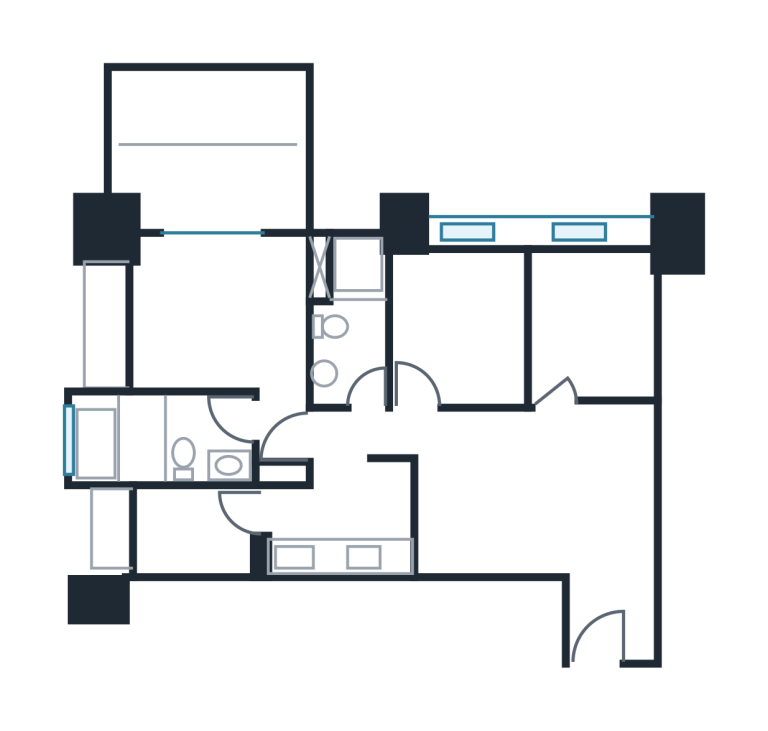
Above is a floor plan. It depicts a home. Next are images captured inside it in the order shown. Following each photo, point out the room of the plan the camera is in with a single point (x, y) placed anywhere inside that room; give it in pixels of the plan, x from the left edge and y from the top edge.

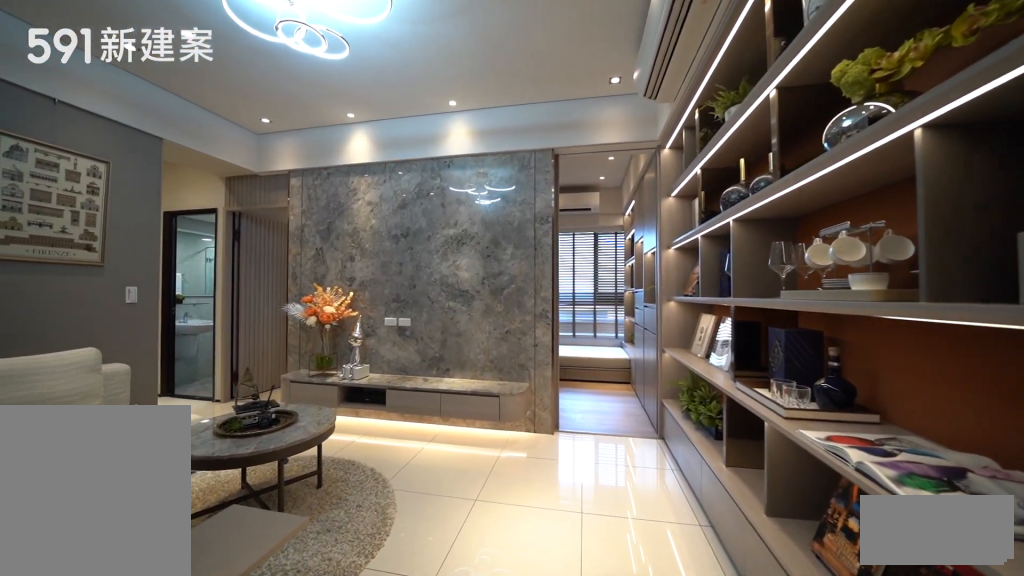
(531, 492)
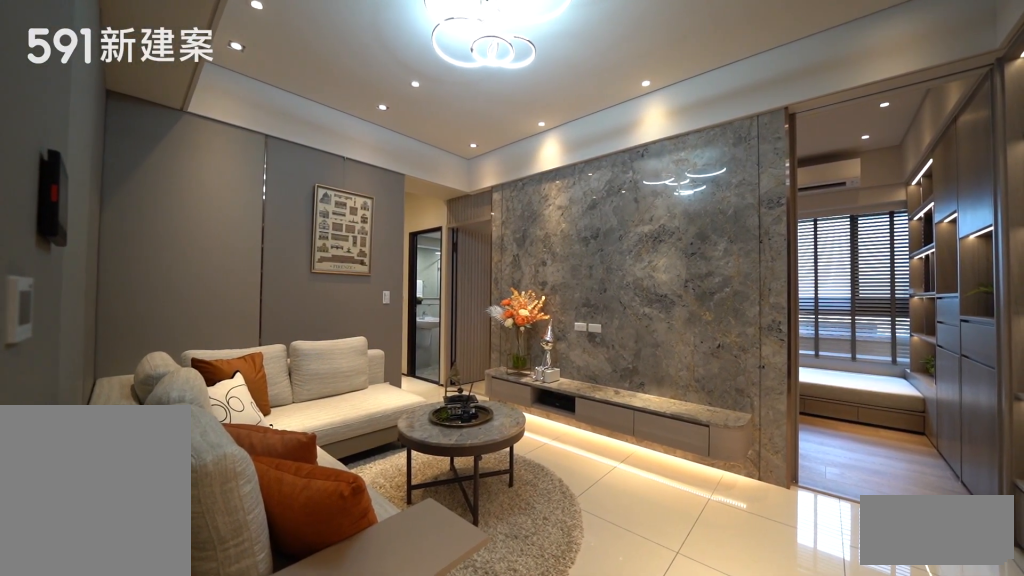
(531, 492)
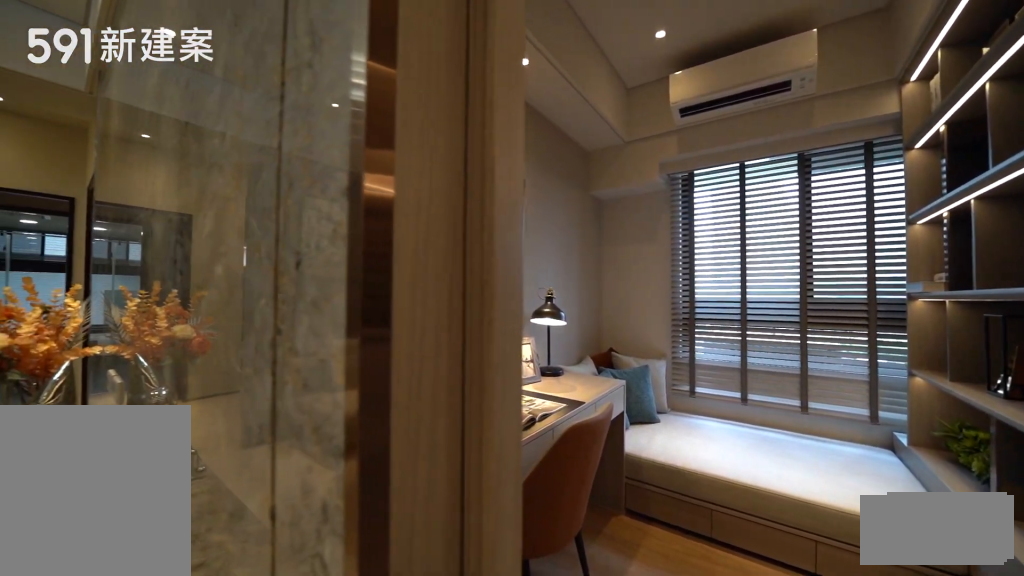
(590, 326)
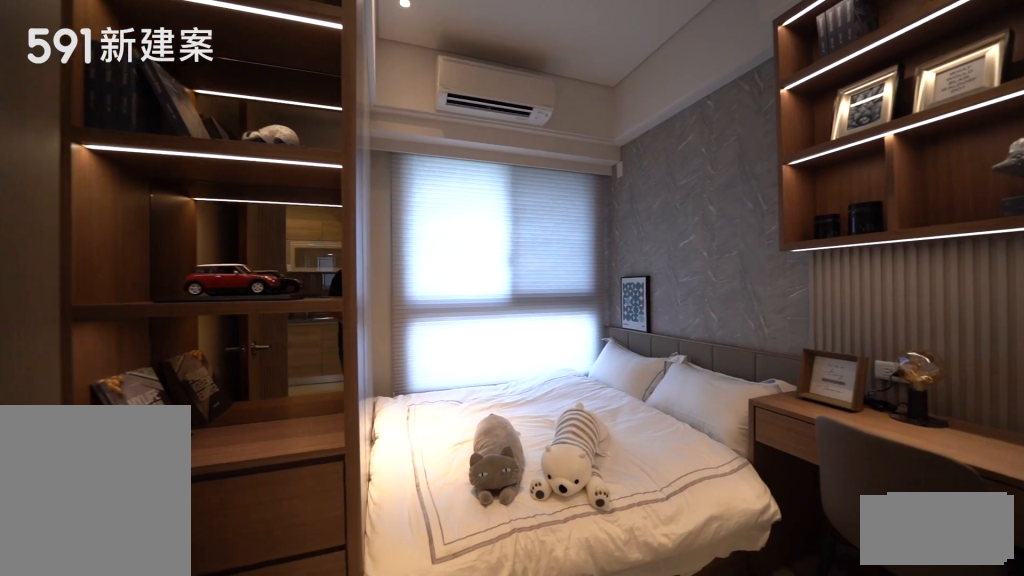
(457, 321)
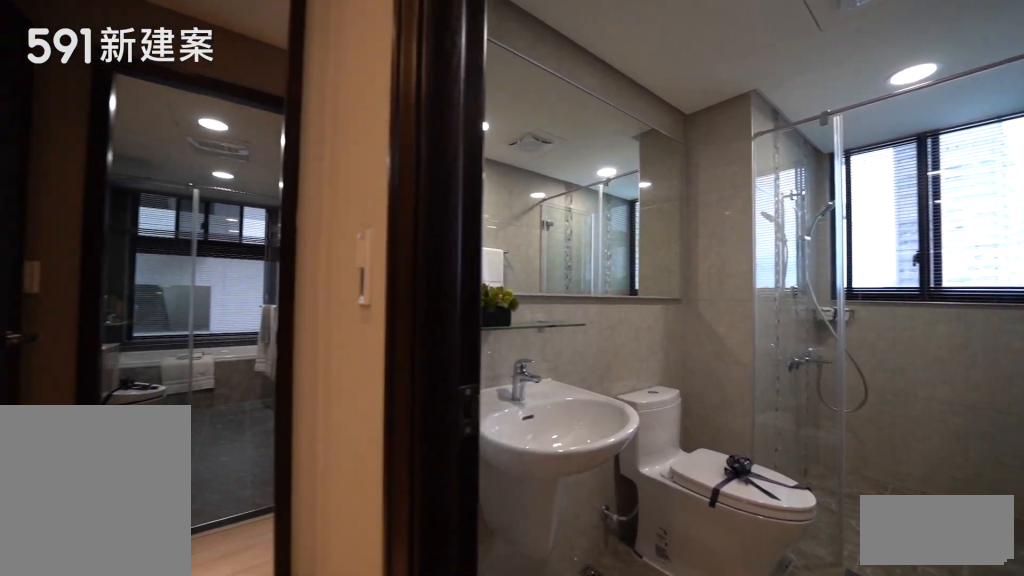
(347, 315)
